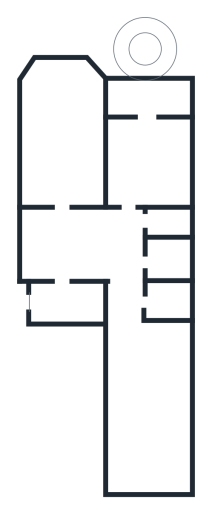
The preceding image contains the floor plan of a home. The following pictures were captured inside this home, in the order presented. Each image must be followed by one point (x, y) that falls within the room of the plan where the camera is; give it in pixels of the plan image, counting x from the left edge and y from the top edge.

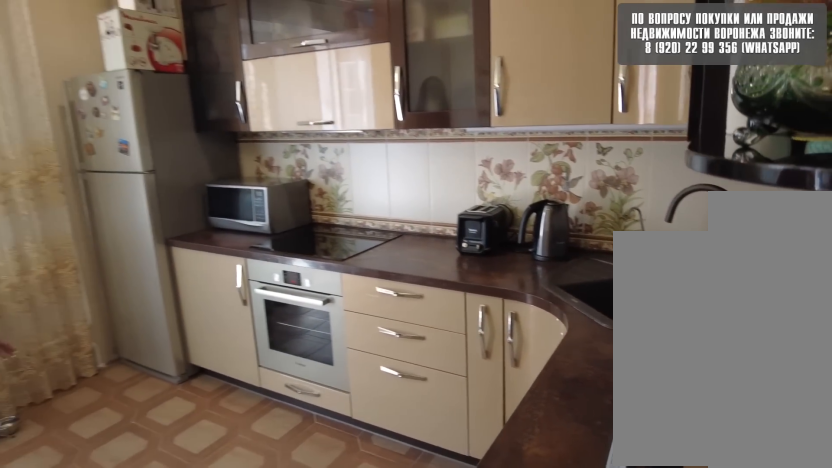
(151, 180)
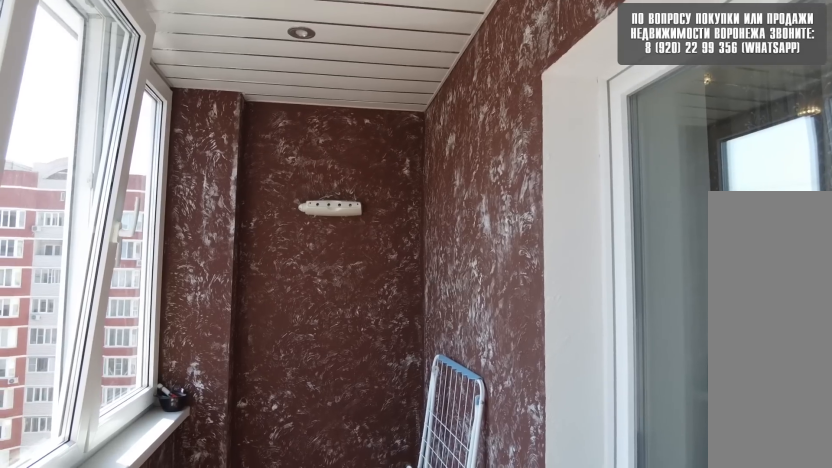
(145, 104)
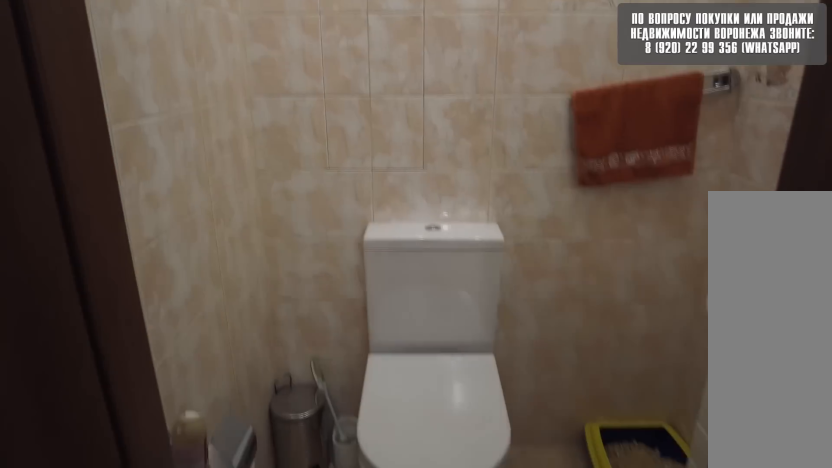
(126, 257)
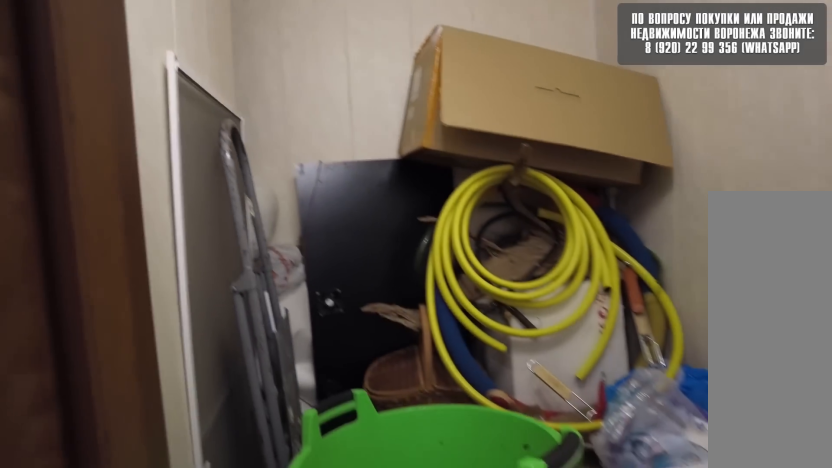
(126, 257)
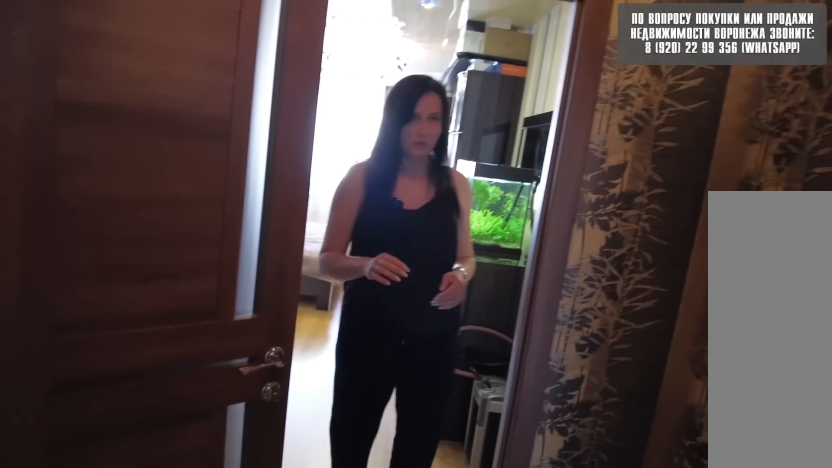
(127, 308)
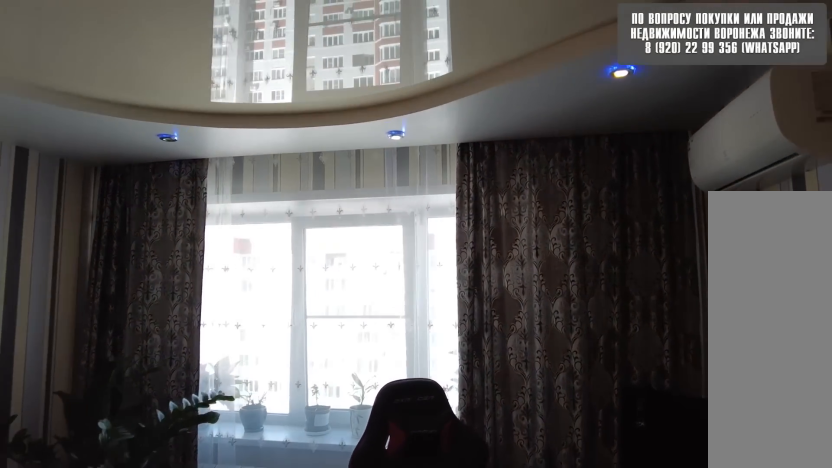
(141, 383)
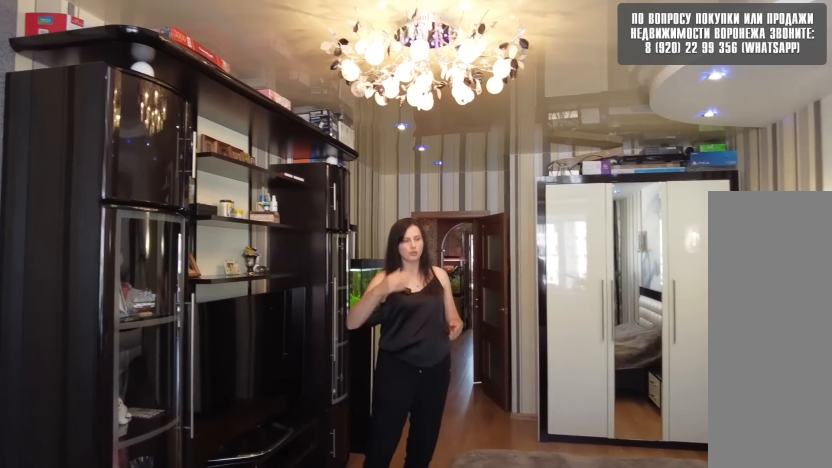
(141, 383)
